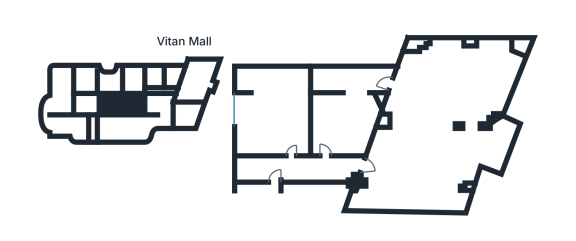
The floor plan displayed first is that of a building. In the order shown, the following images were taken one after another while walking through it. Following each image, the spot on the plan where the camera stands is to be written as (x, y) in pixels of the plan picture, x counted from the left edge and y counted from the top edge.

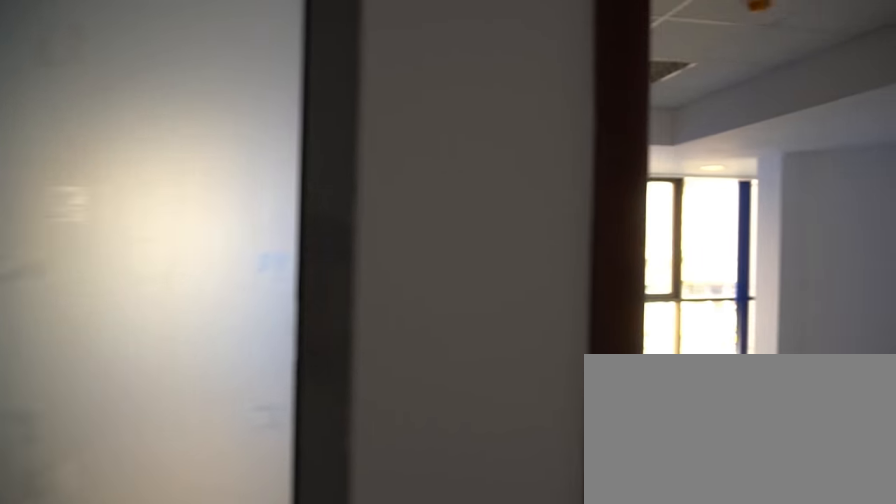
(327, 179)
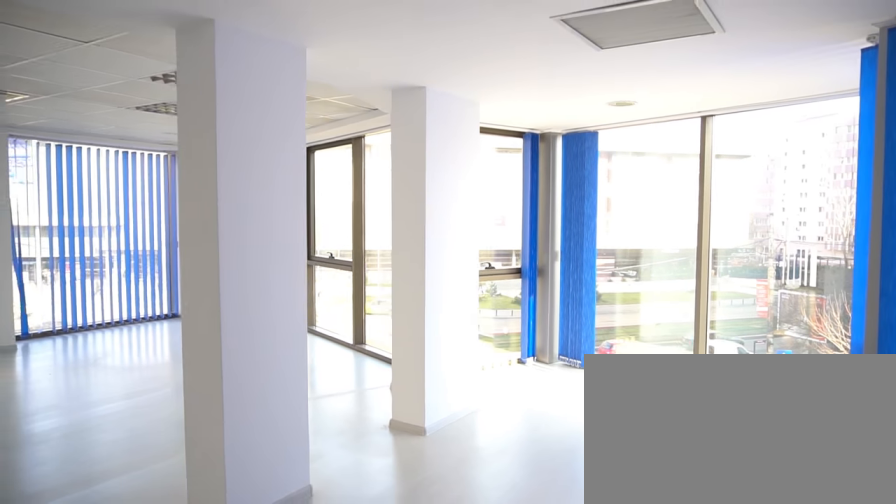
(448, 185)
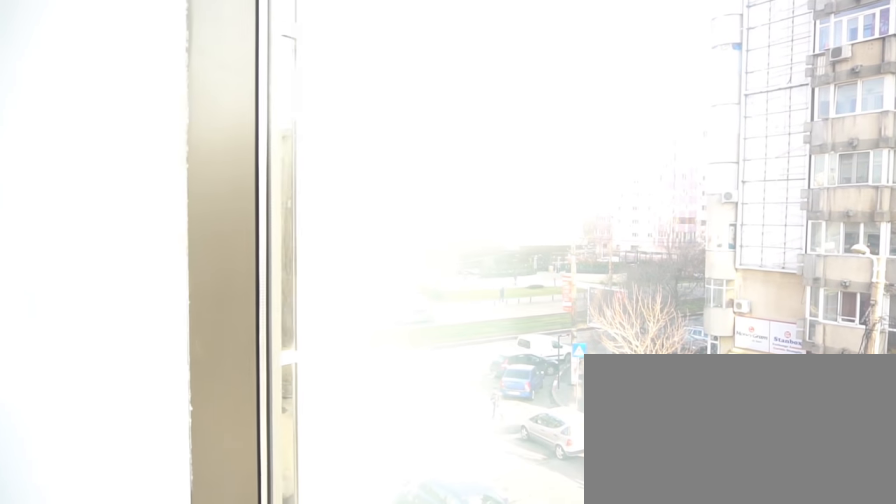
(463, 199)
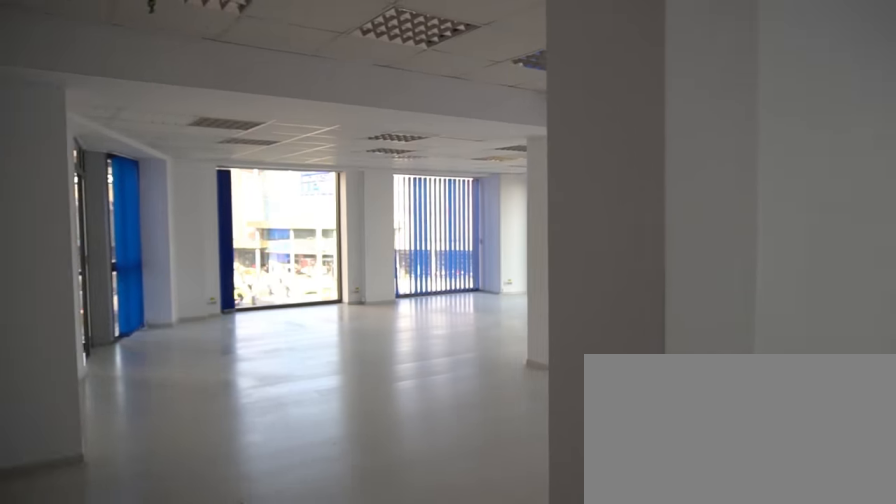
(368, 203)
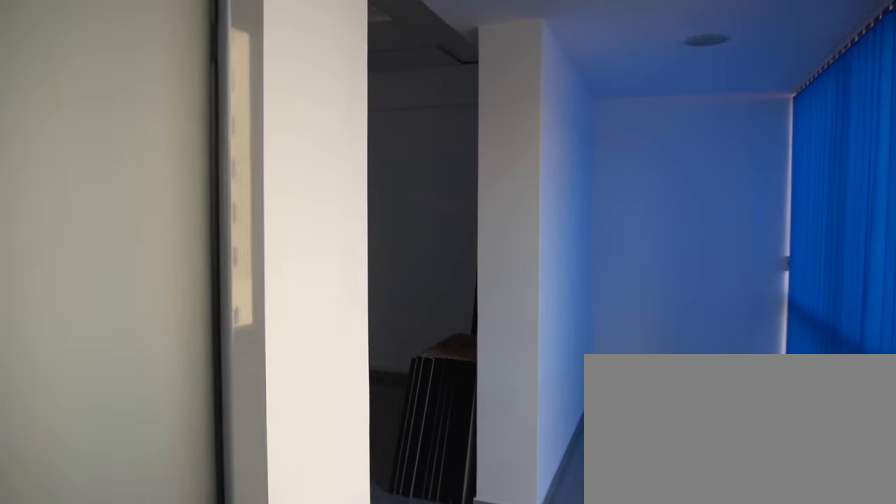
(359, 81)
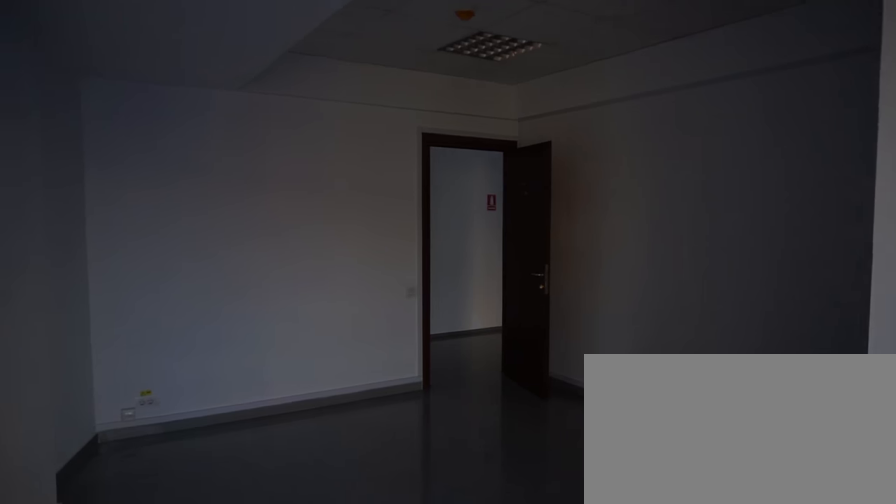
(358, 99)
